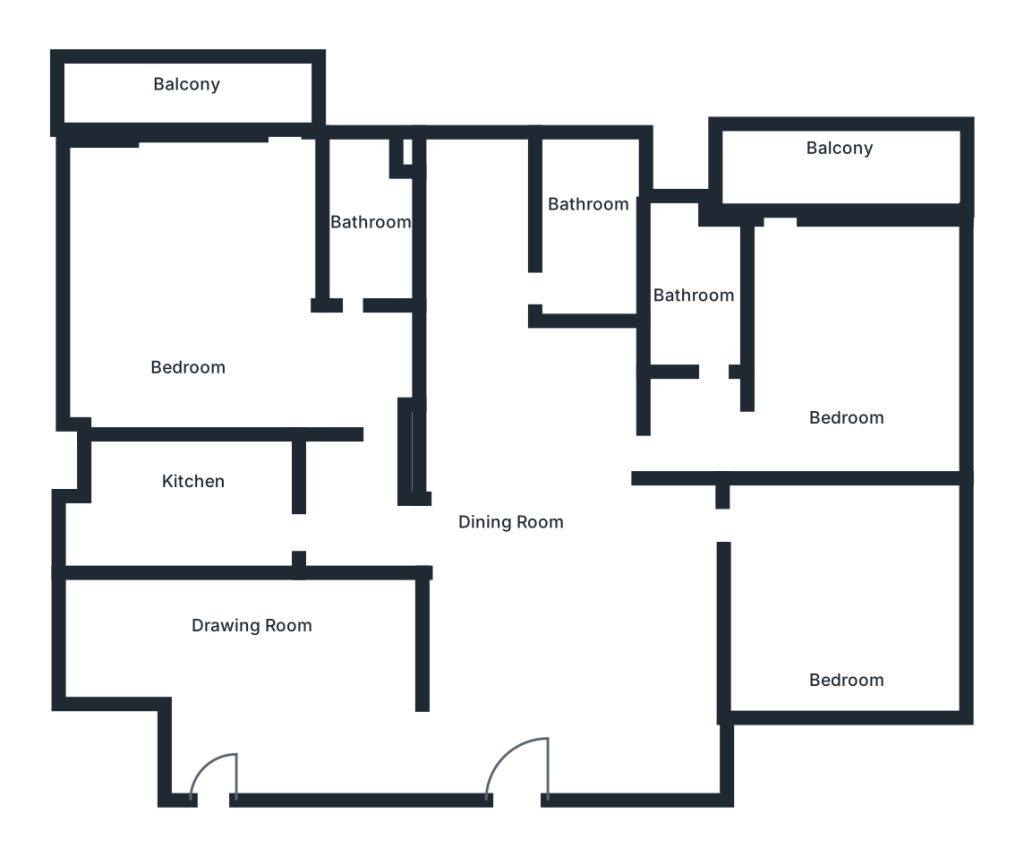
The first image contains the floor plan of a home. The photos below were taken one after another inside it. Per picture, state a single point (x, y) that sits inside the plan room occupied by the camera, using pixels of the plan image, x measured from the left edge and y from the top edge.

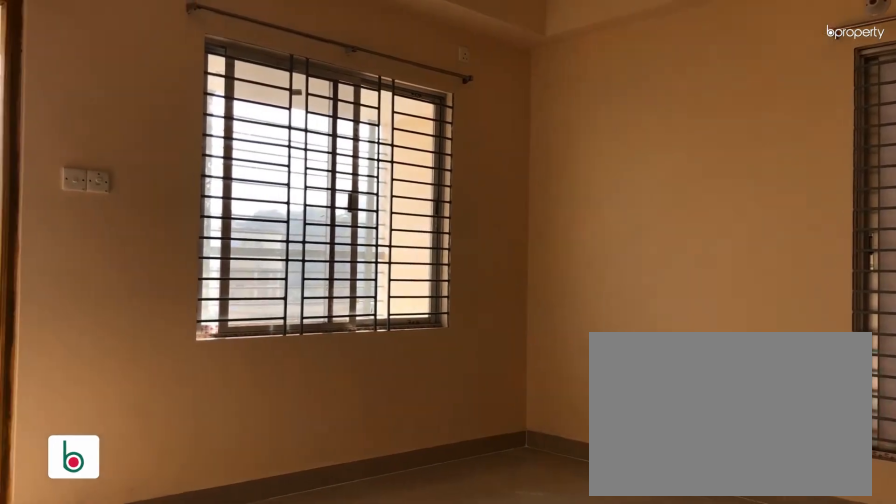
(844, 352)
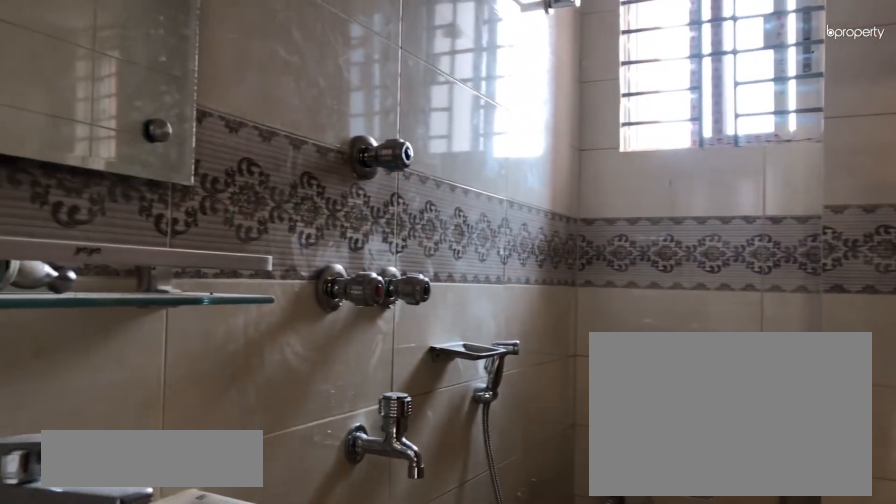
(696, 292)
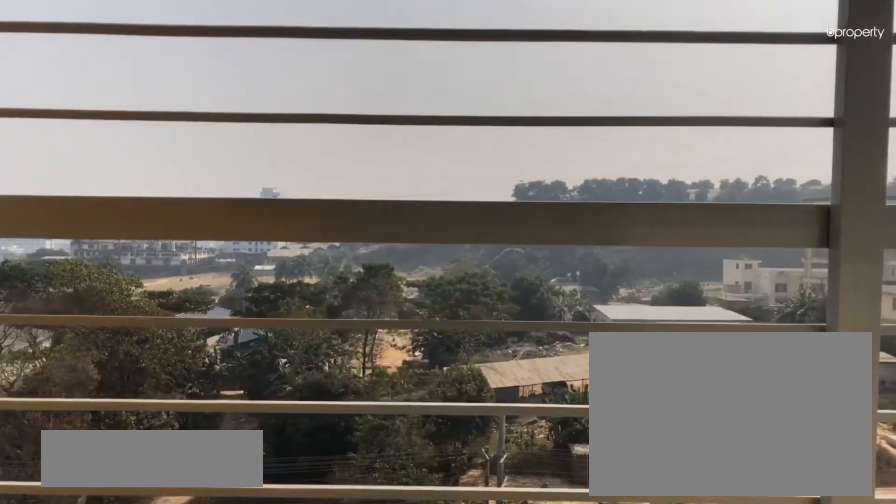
(823, 161)
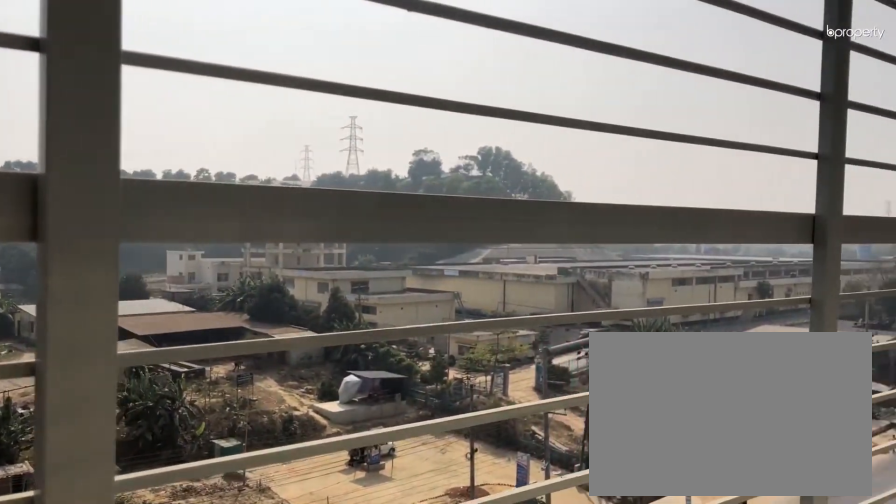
(823, 161)
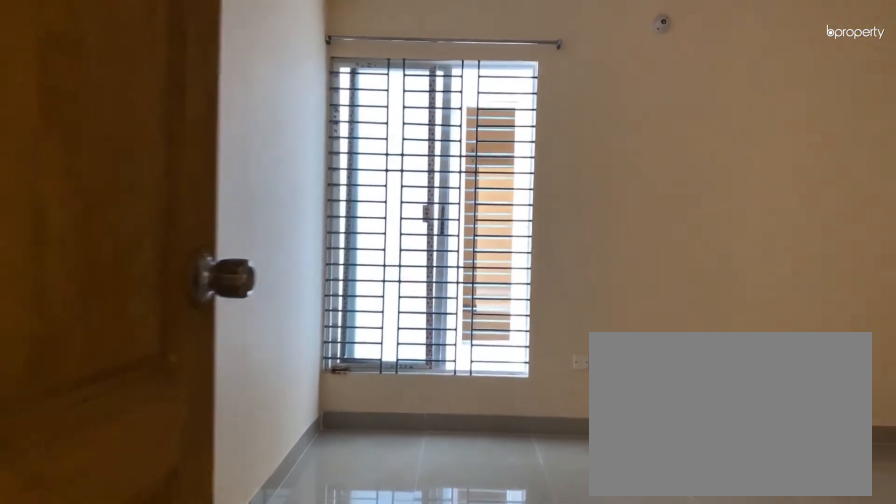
(860, 606)
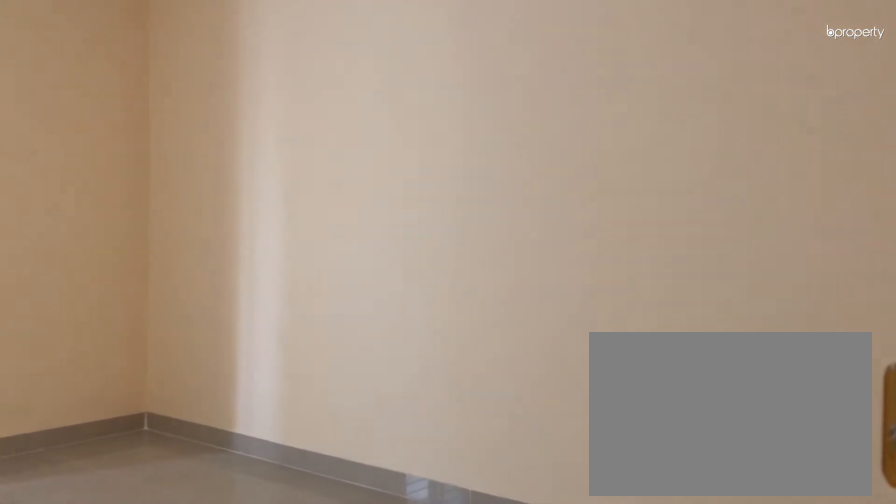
(860, 606)
